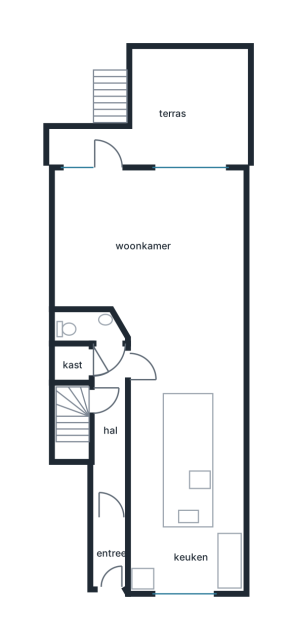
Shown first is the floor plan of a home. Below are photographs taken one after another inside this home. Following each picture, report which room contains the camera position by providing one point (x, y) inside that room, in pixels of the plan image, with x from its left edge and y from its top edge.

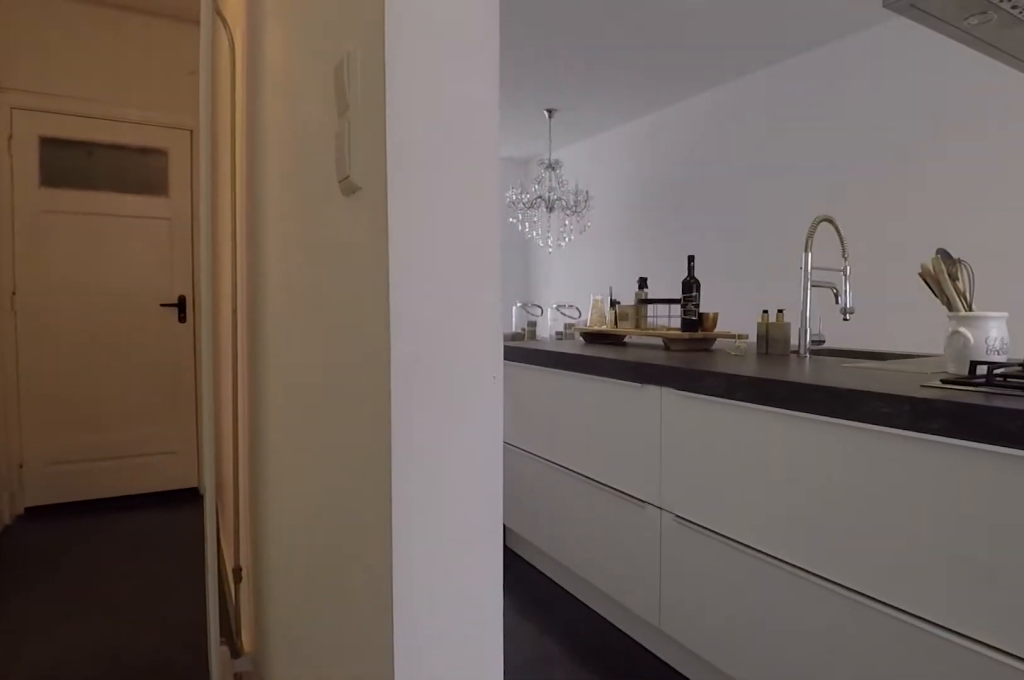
(110, 463)
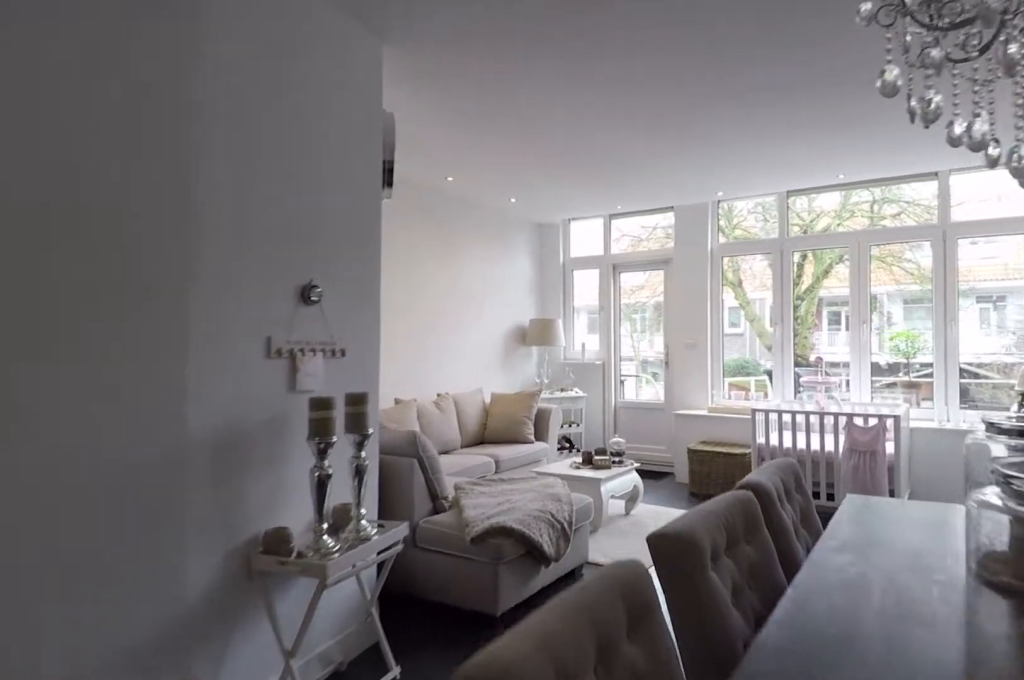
(186, 463)
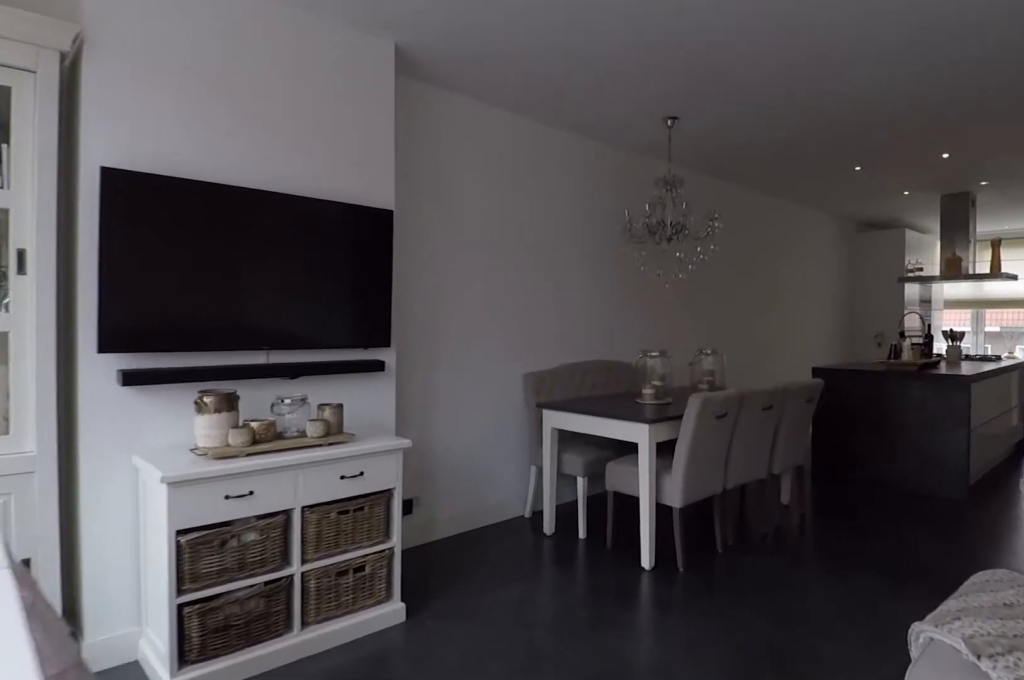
(102, 242)
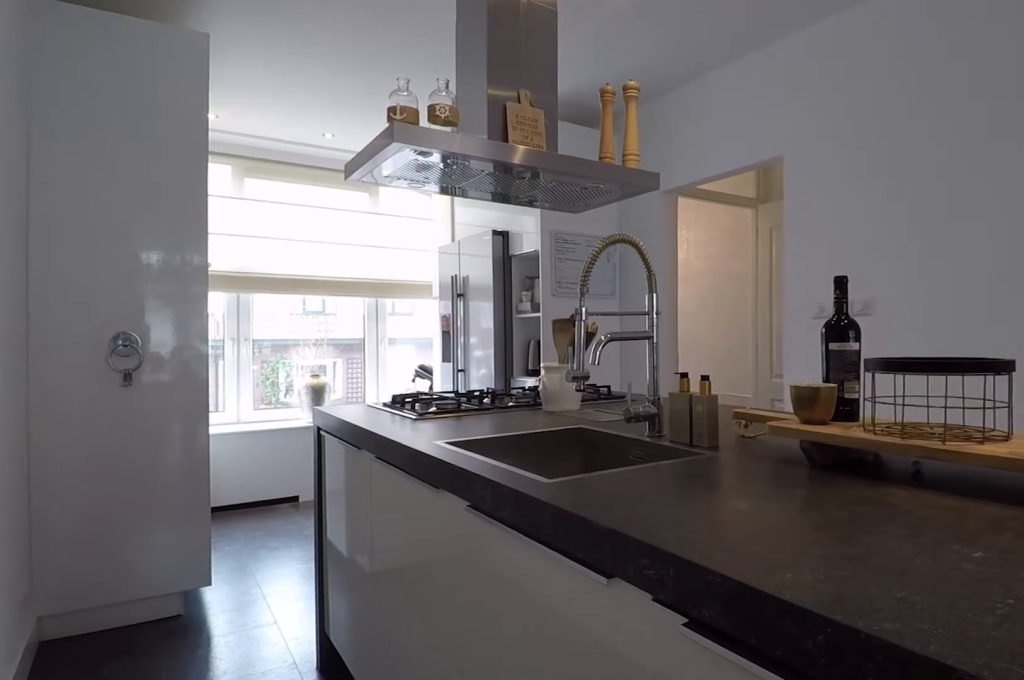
(186, 463)
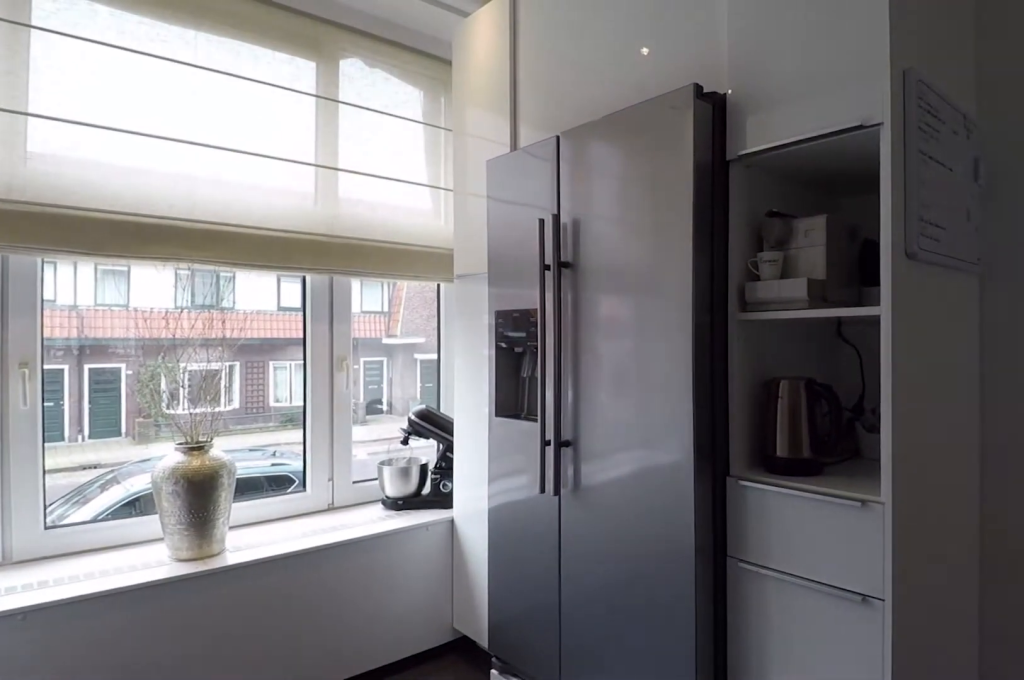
(186, 463)
